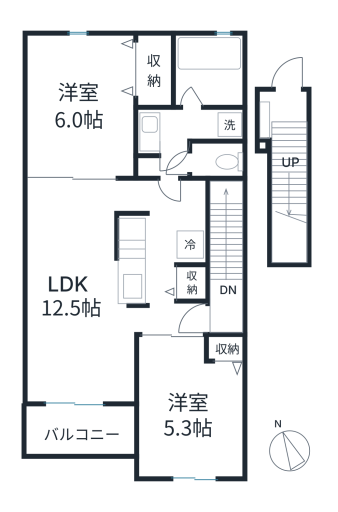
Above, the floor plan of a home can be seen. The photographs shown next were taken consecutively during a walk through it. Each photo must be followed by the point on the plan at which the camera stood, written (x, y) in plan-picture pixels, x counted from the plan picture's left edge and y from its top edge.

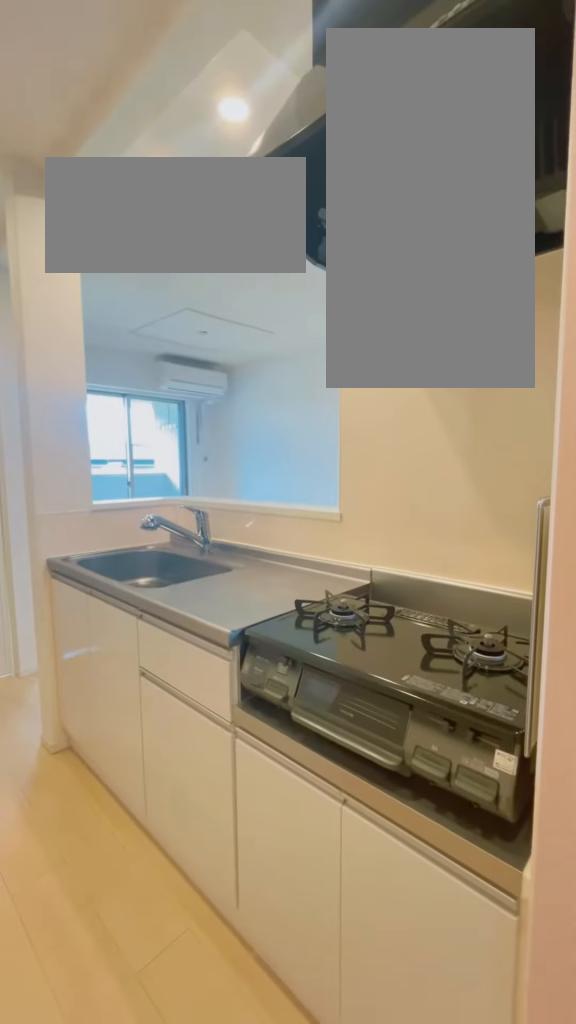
(163, 210)
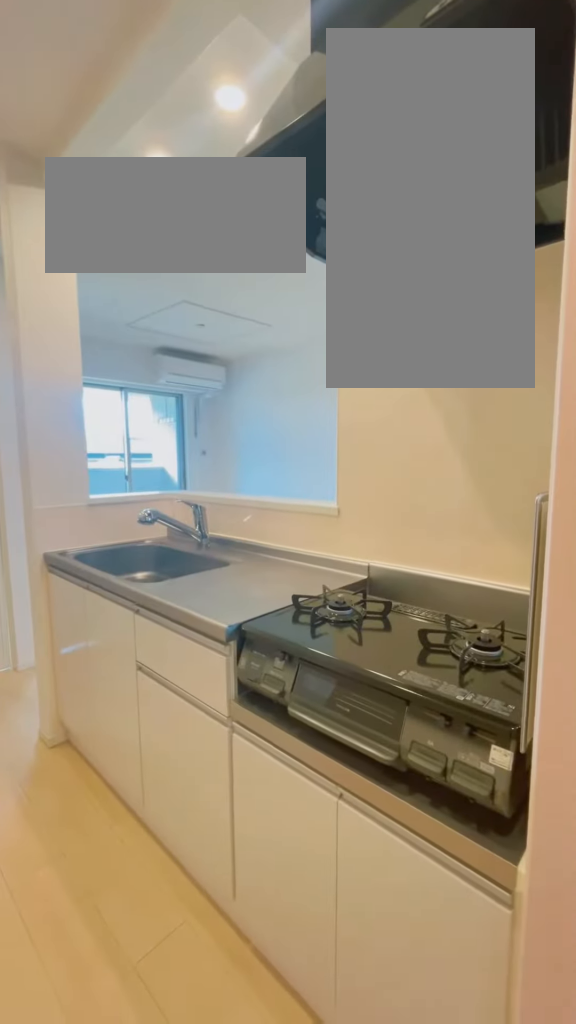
(162, 217)
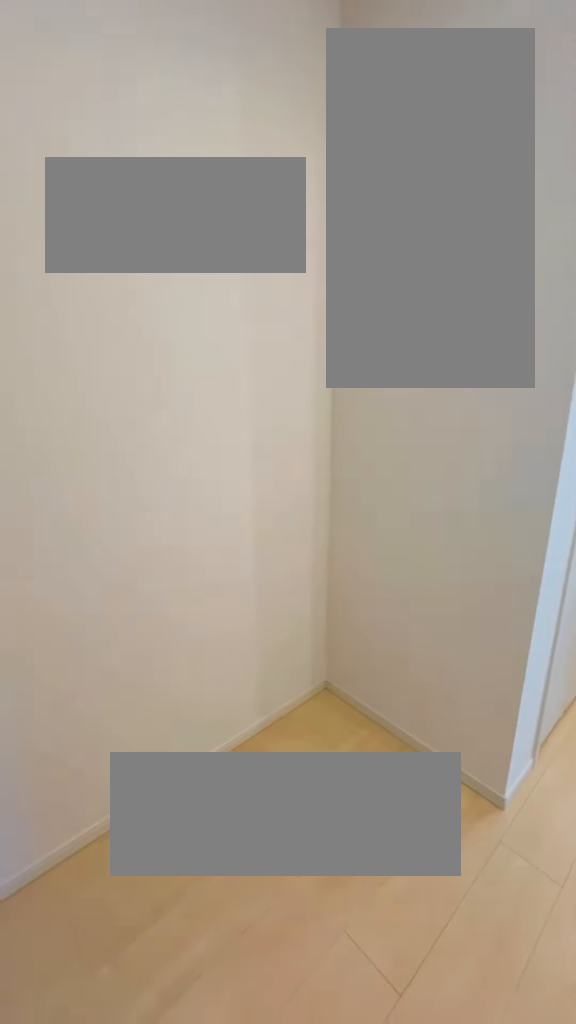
(161, 219)
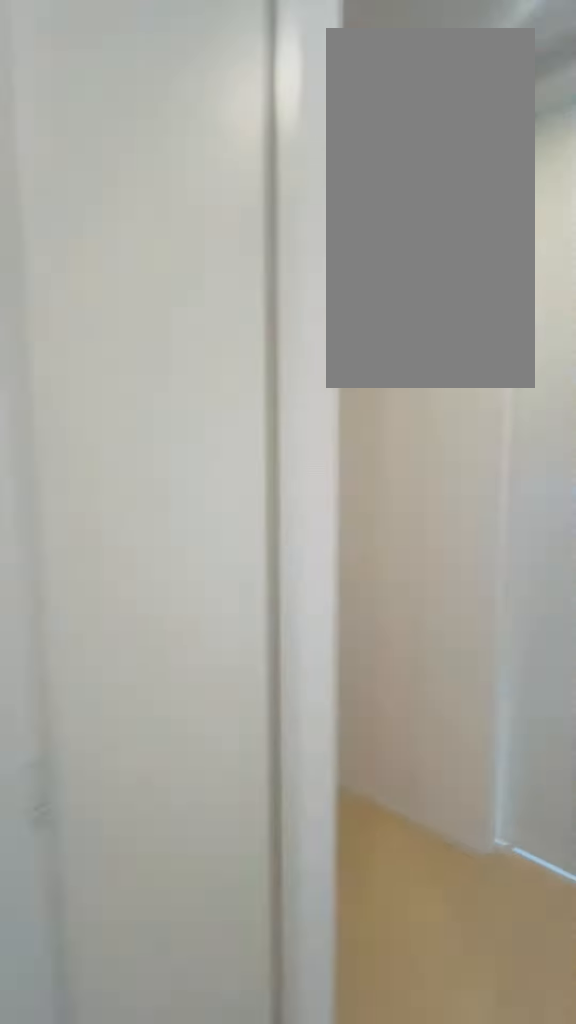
(161, 291)
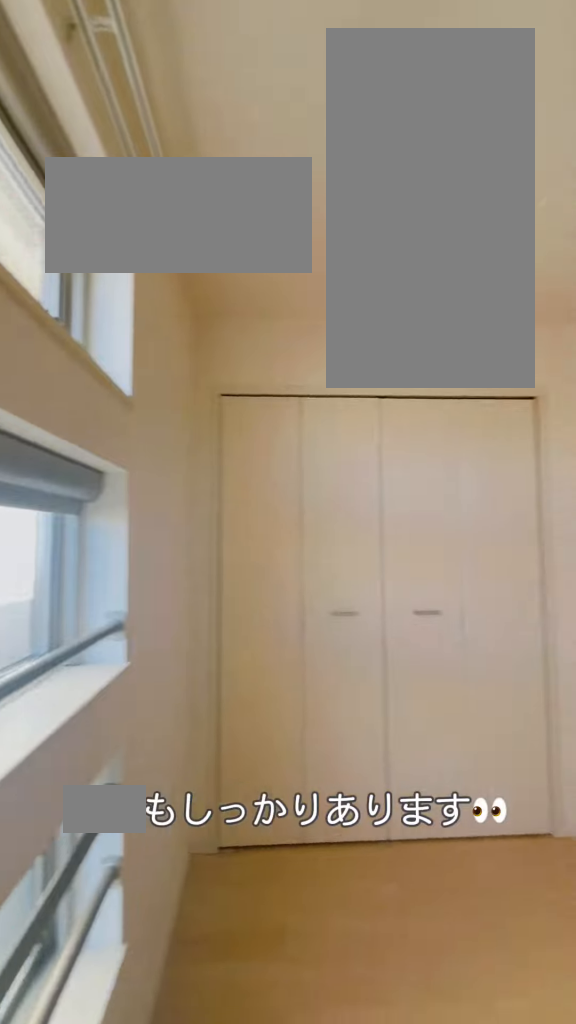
(44, 59)
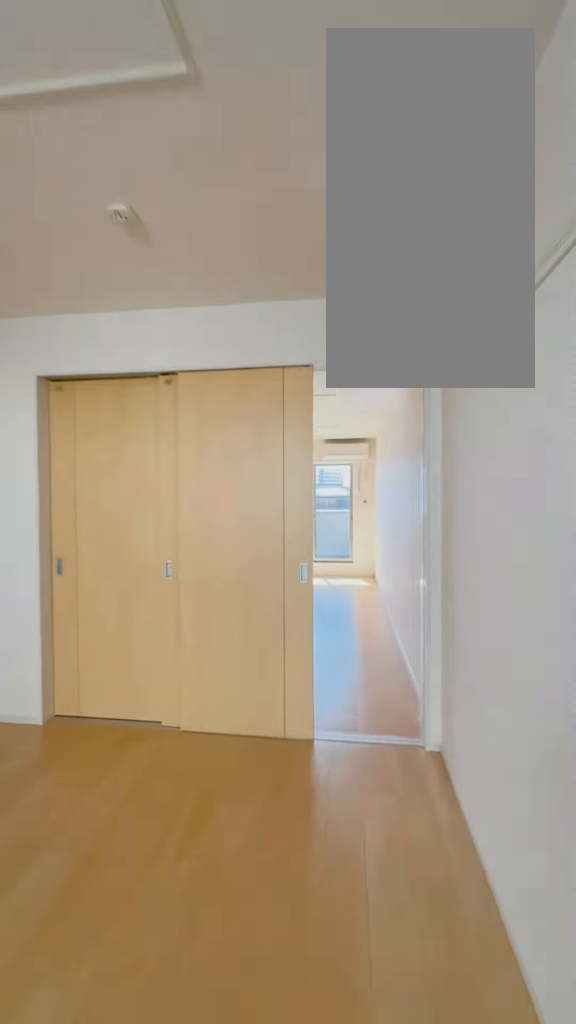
(45, 74)
